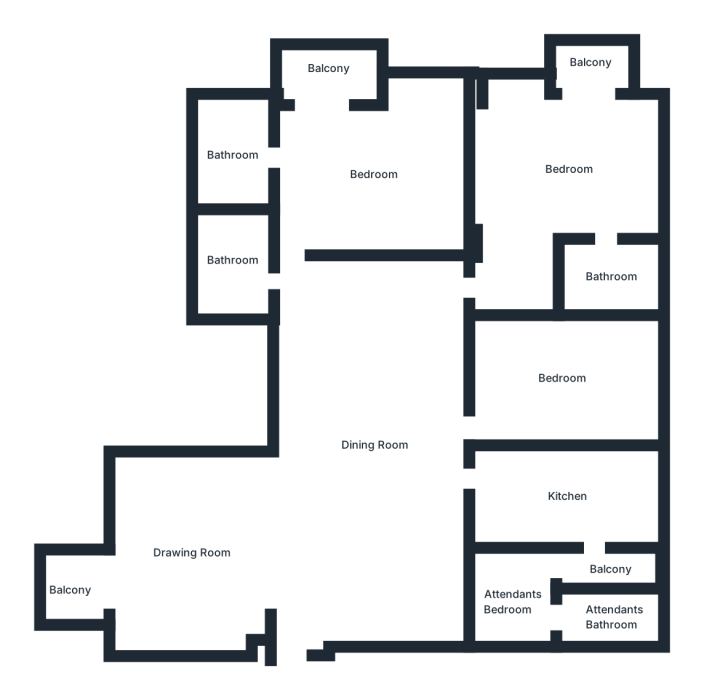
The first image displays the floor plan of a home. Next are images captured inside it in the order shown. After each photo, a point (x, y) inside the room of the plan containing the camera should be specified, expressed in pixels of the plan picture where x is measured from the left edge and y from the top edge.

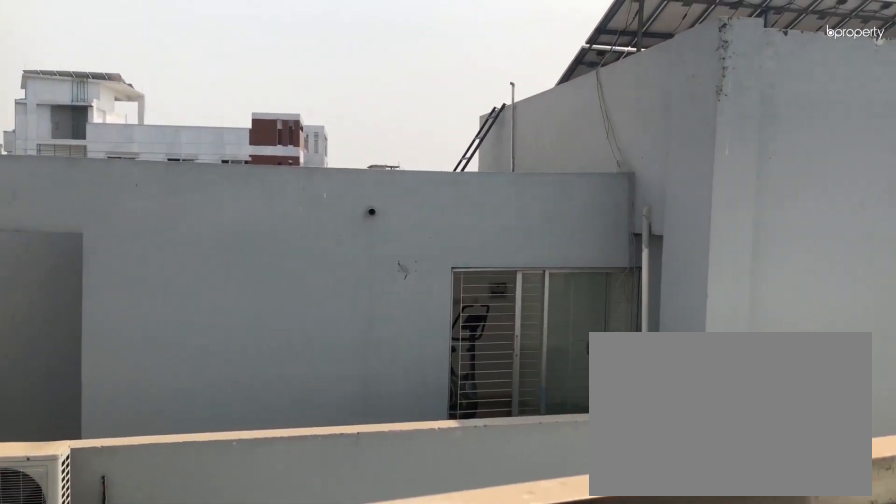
(327, 69)
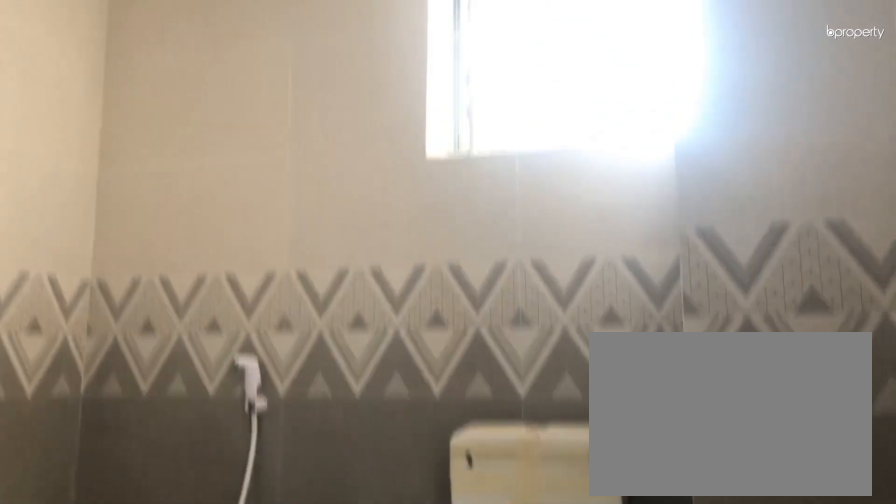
(227, 156)
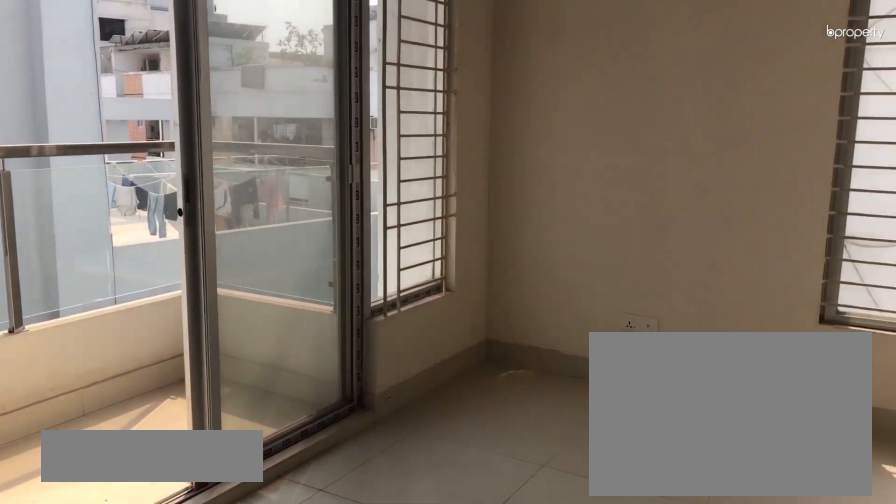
(567, 169)
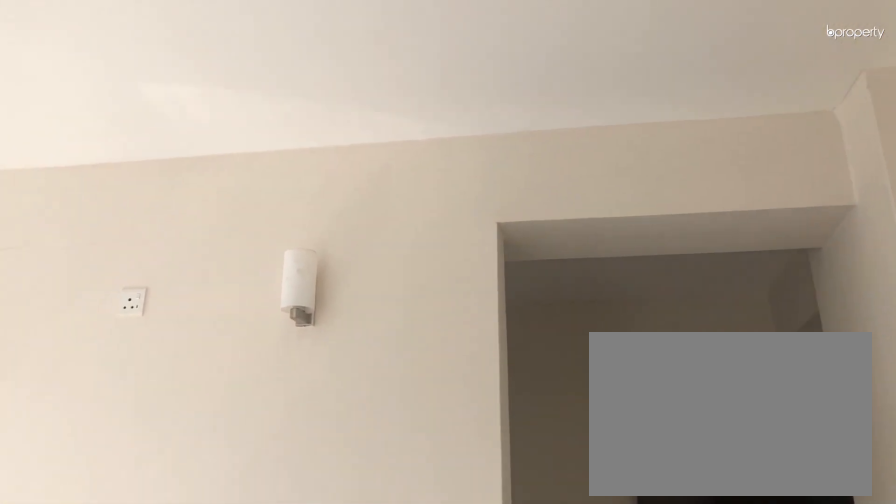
(567, 169)
